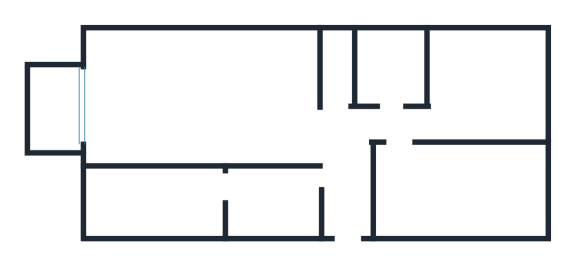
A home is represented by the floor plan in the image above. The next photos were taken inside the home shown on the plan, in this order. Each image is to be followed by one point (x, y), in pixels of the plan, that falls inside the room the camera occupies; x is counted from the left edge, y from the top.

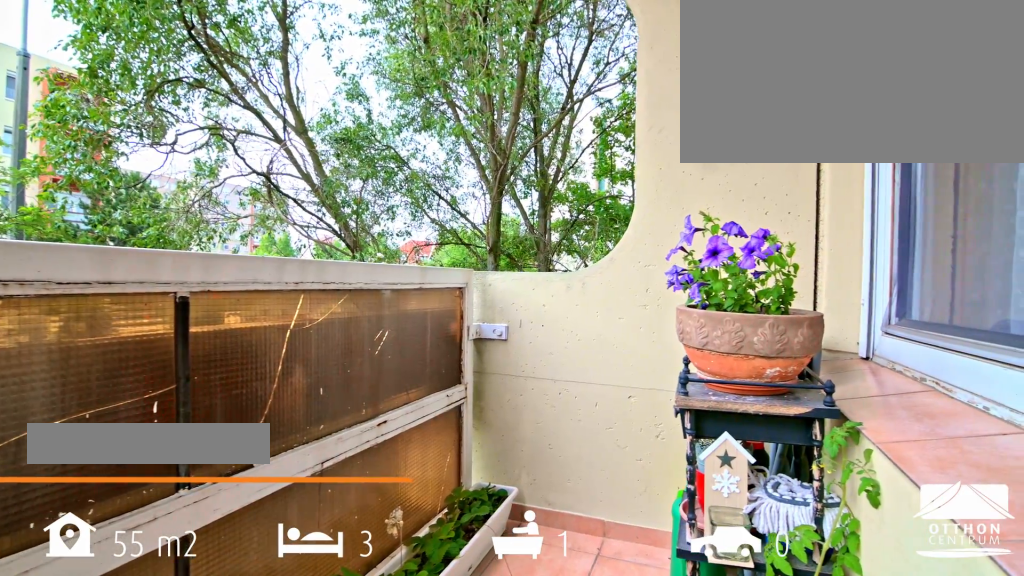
(54, 107)
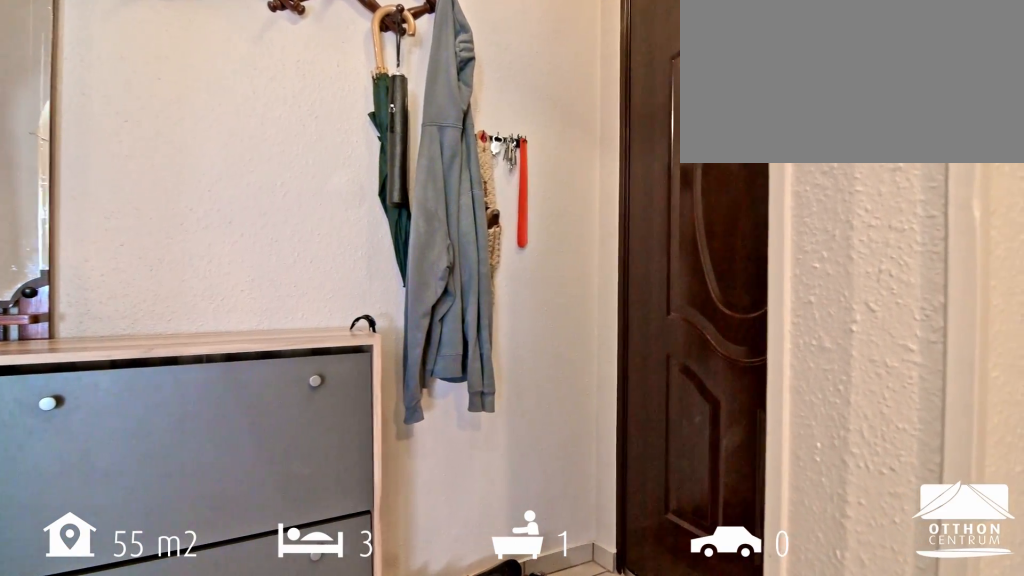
(346, 178)
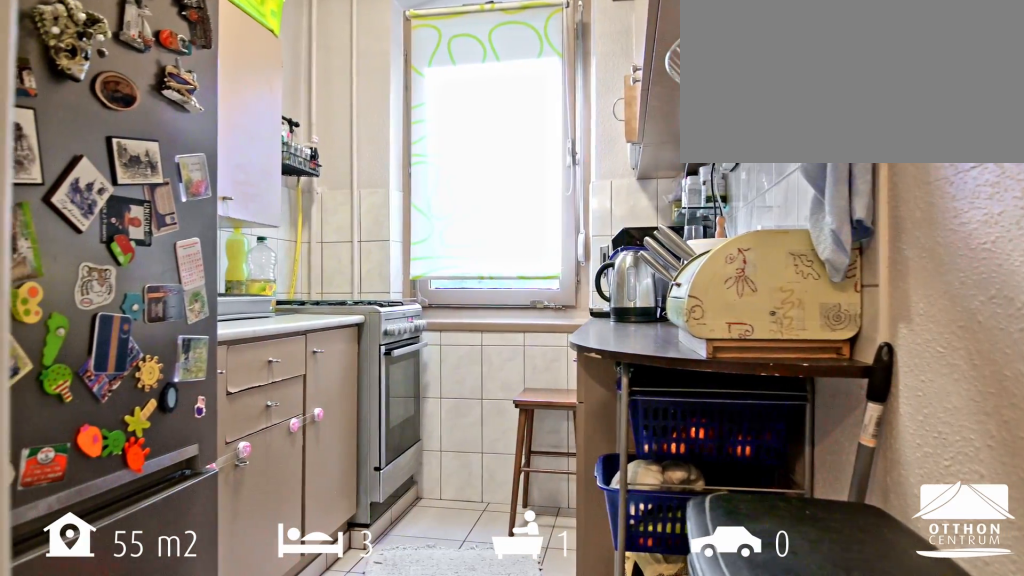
(159, 201)
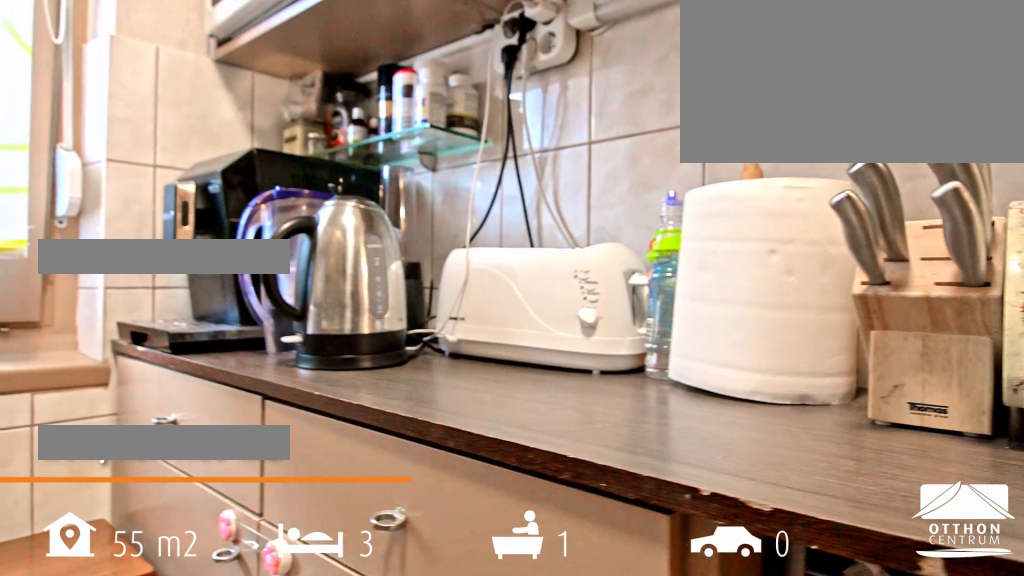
(159, 201)
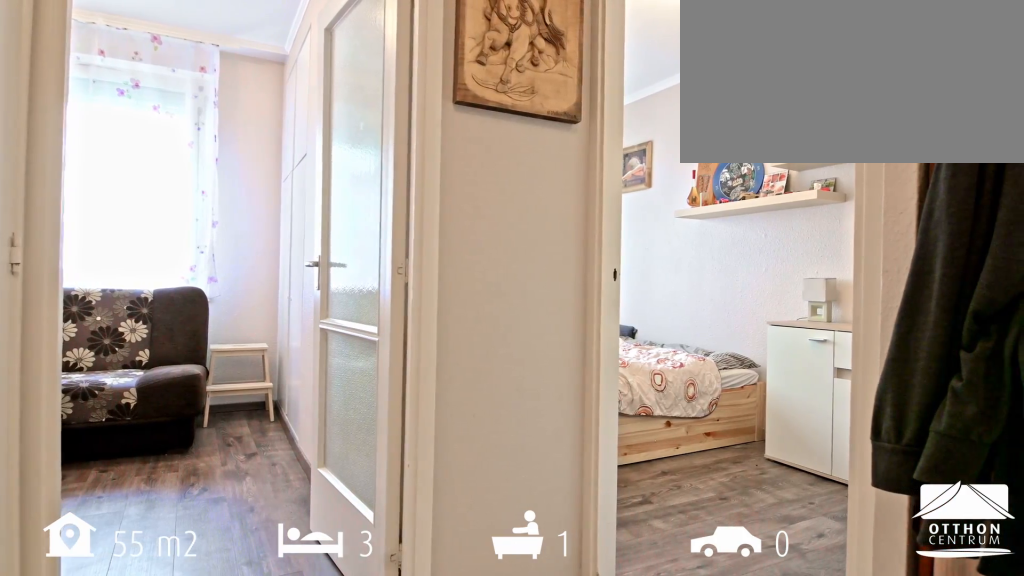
(346, 178)
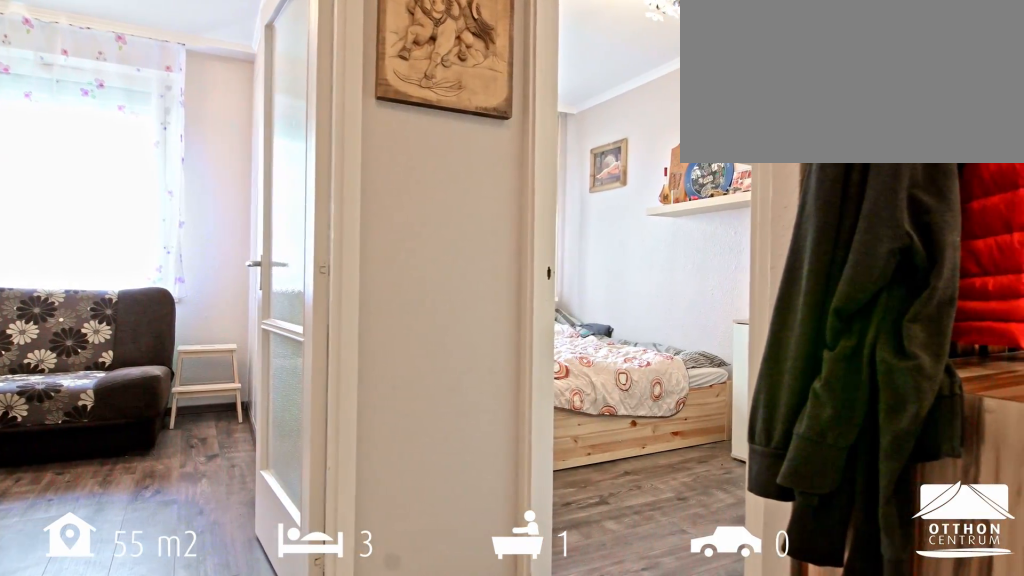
(346, 178)
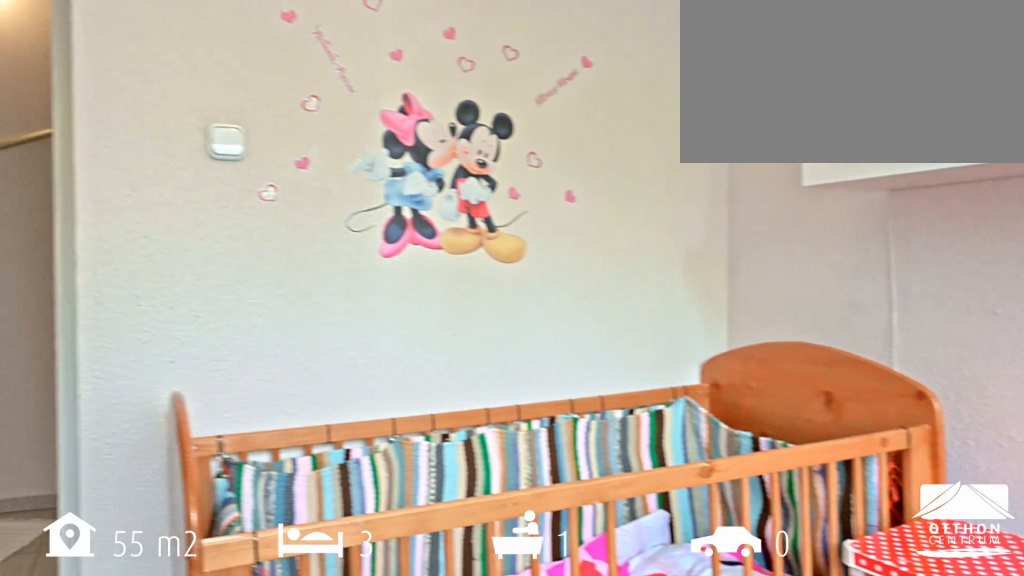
(481, 82)
